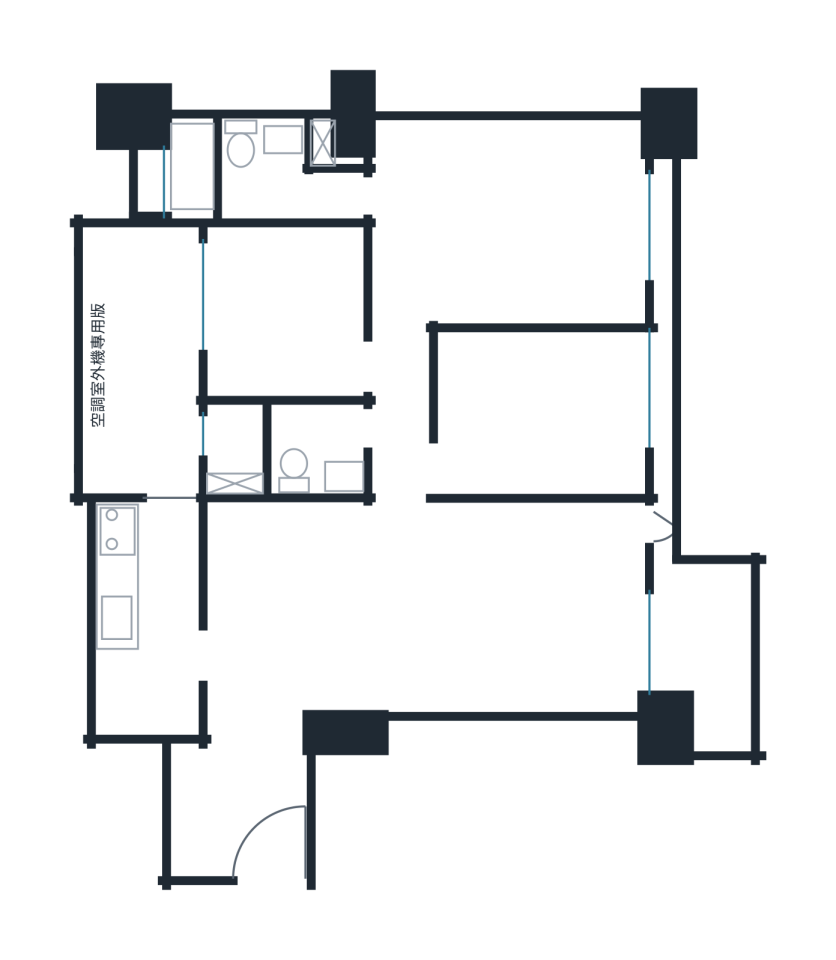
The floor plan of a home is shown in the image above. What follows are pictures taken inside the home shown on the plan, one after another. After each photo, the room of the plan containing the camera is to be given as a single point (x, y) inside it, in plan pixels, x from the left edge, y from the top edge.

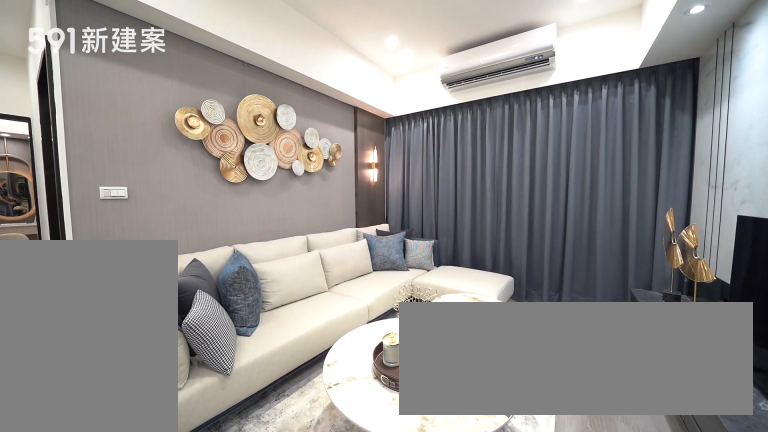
(547, 606)
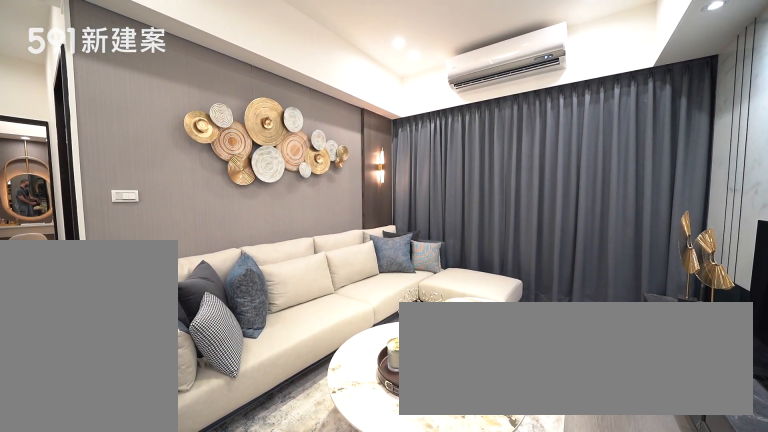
(547, 606)
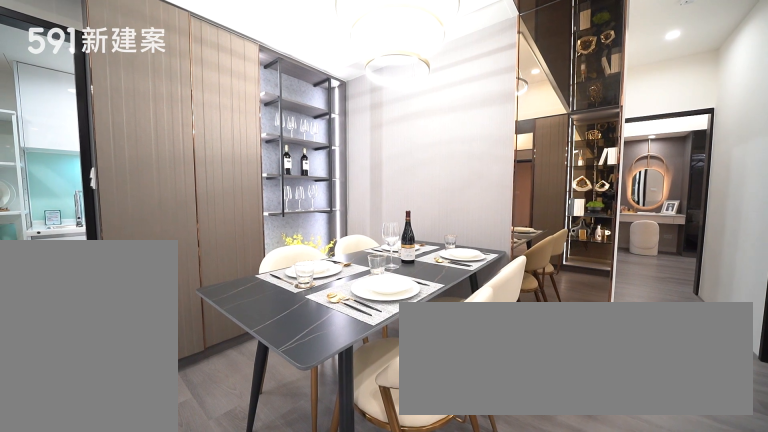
(311, 579)
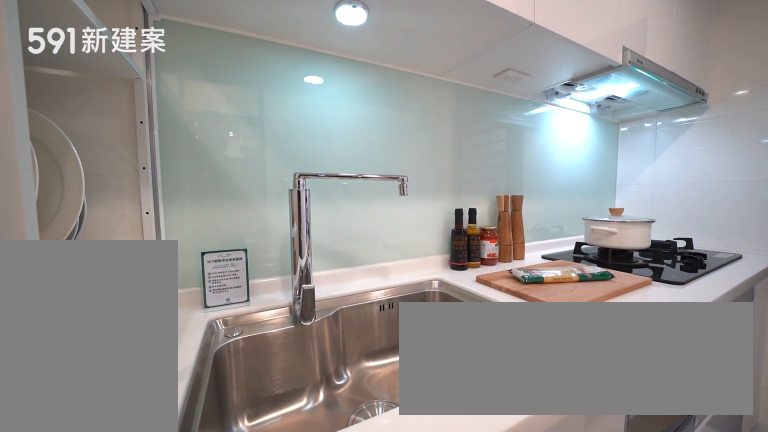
(148, 618)
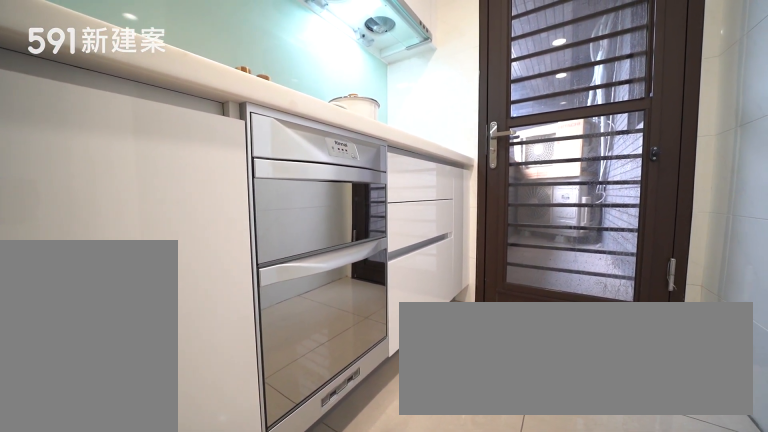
(148, 618)
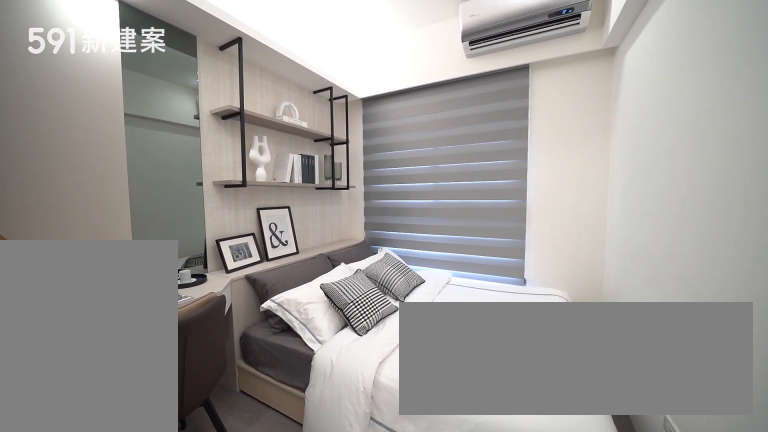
(546, 408)
